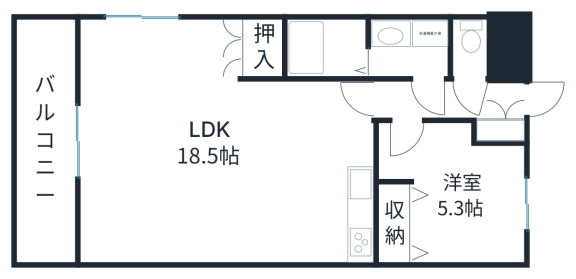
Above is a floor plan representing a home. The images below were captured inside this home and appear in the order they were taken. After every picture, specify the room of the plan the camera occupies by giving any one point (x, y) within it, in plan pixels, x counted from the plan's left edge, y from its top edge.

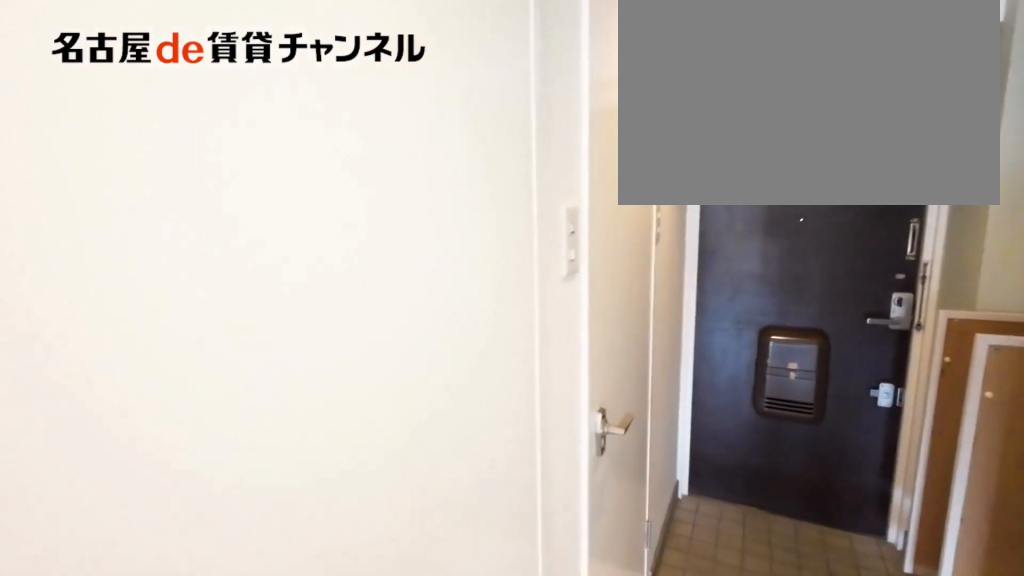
(428, 99)
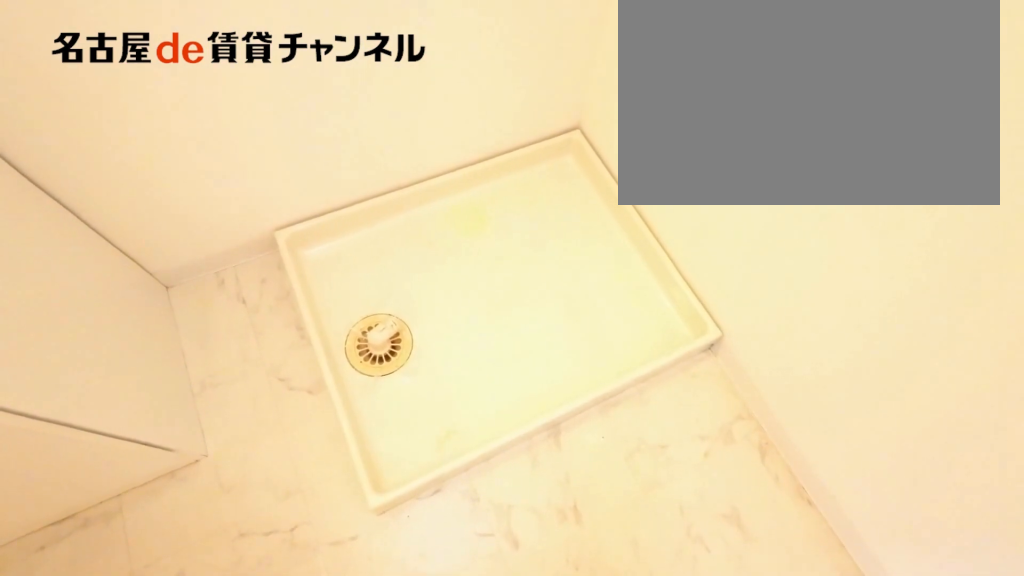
(409, 47)
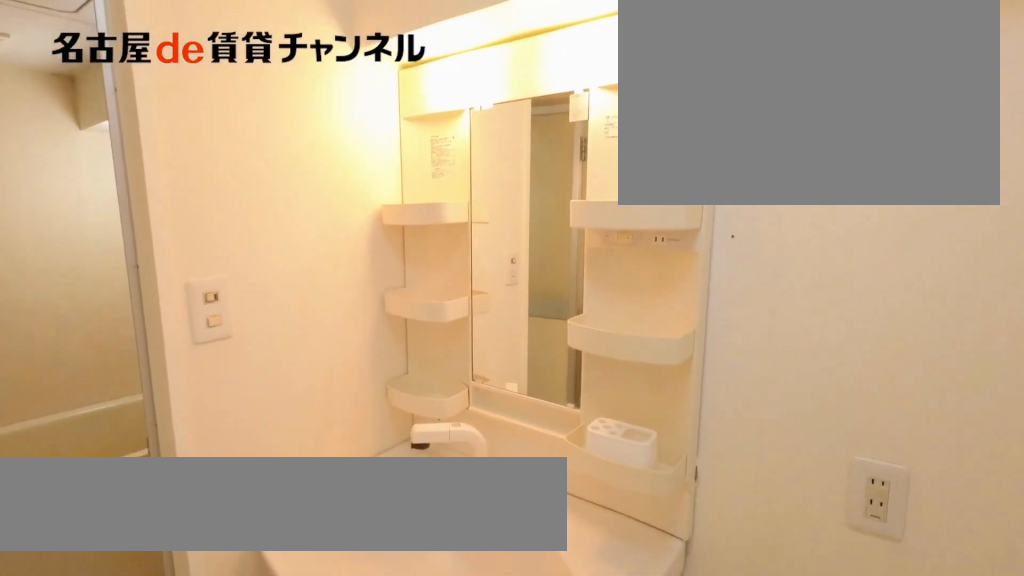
(409, 47)
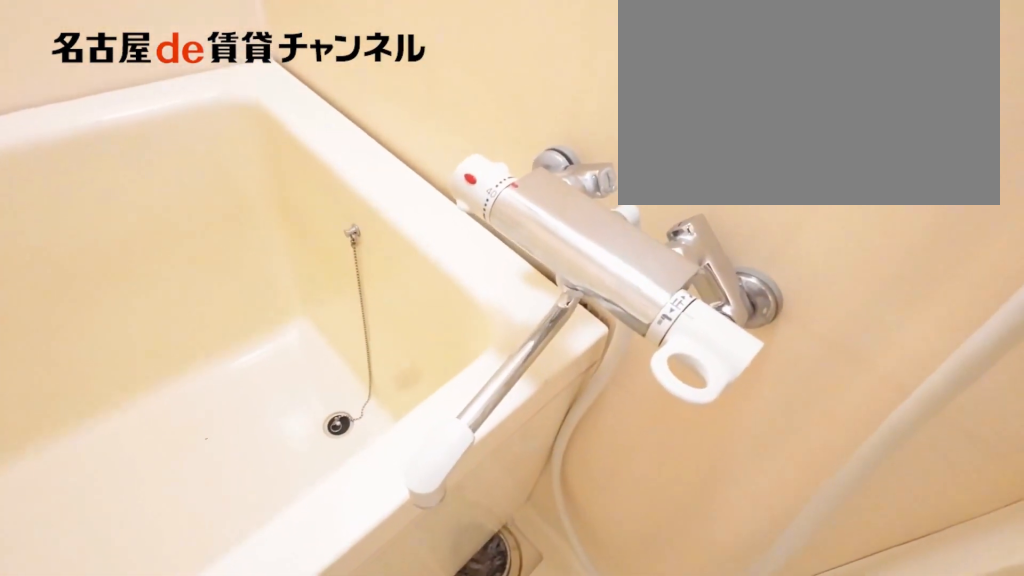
(327, 48)
